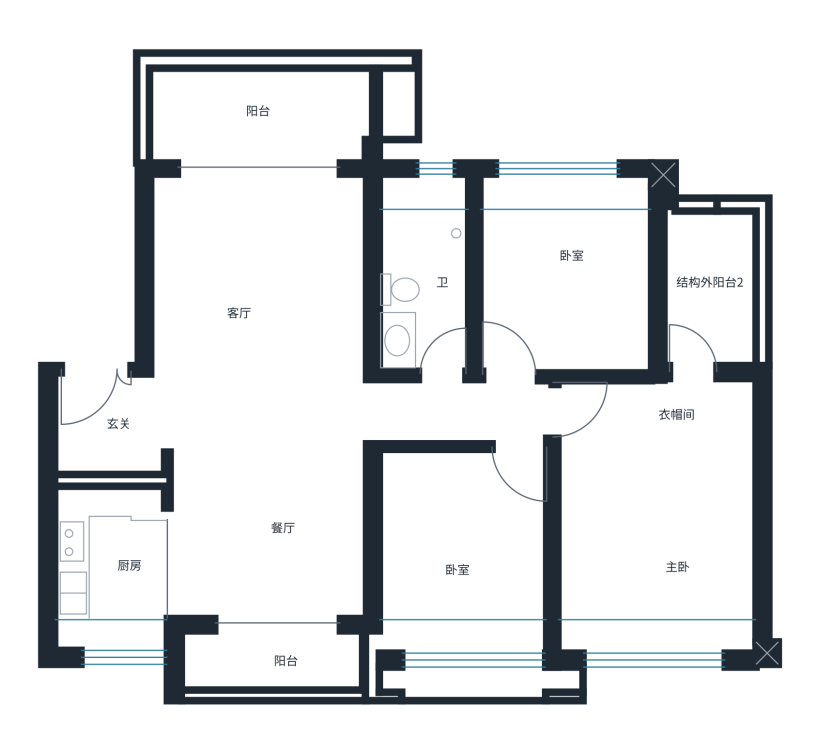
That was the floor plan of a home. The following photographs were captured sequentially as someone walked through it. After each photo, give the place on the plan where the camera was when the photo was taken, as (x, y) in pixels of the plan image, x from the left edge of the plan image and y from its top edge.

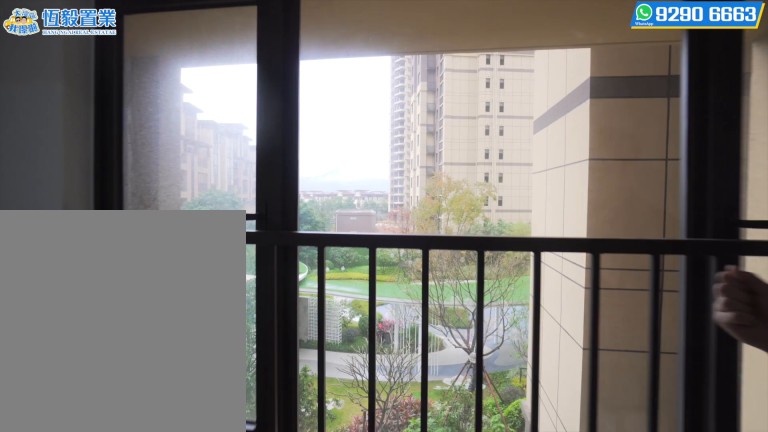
(434, 624)
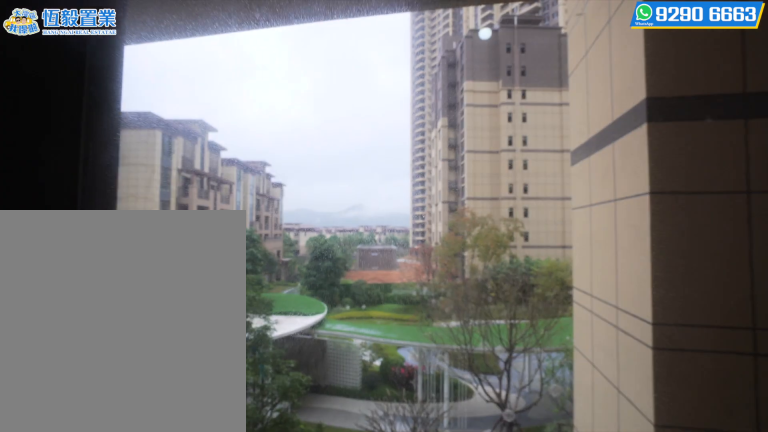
(435, 624)
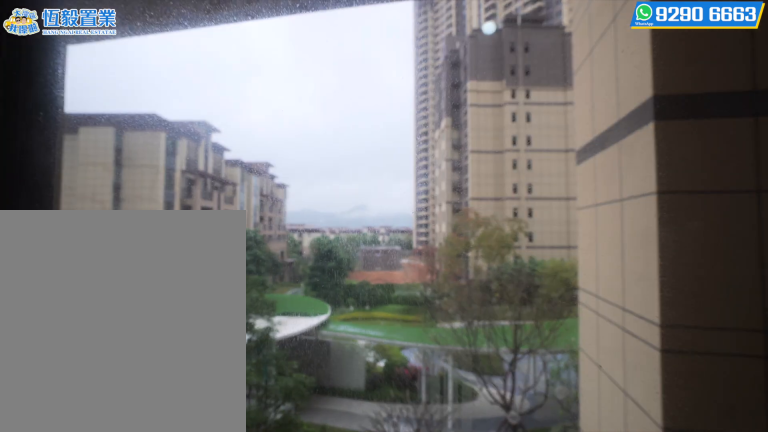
(434, 624)
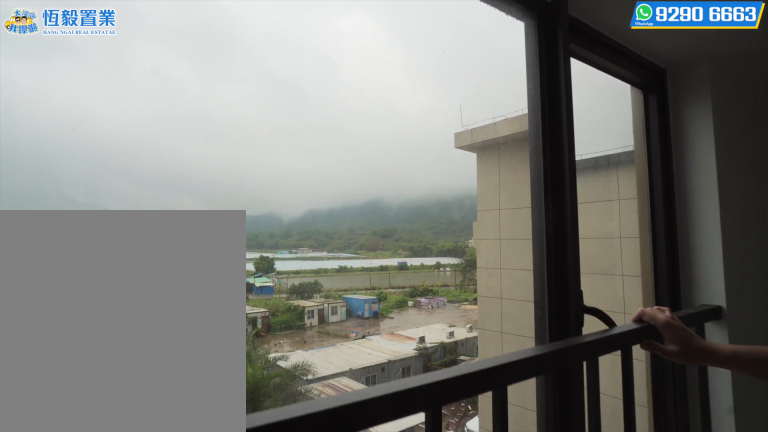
(604, 238)
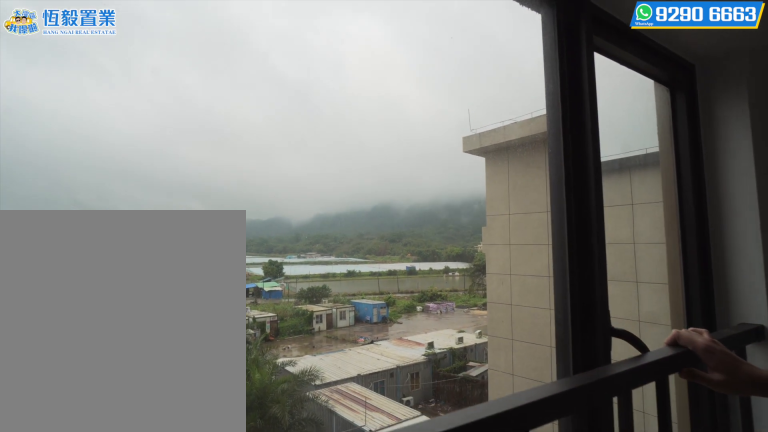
(603, 237)
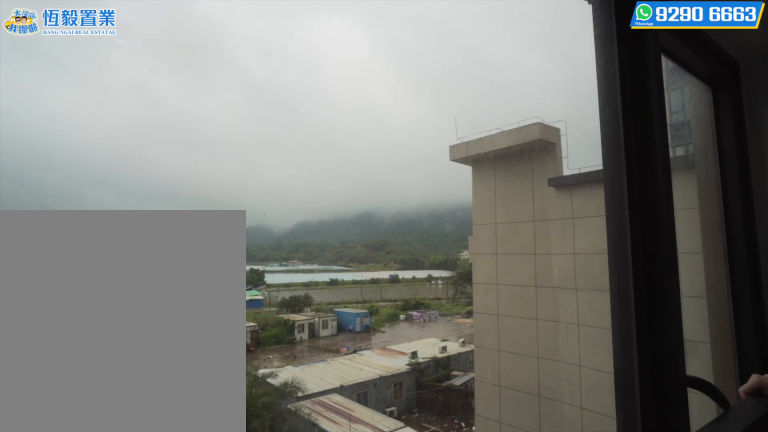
(603, 237)
